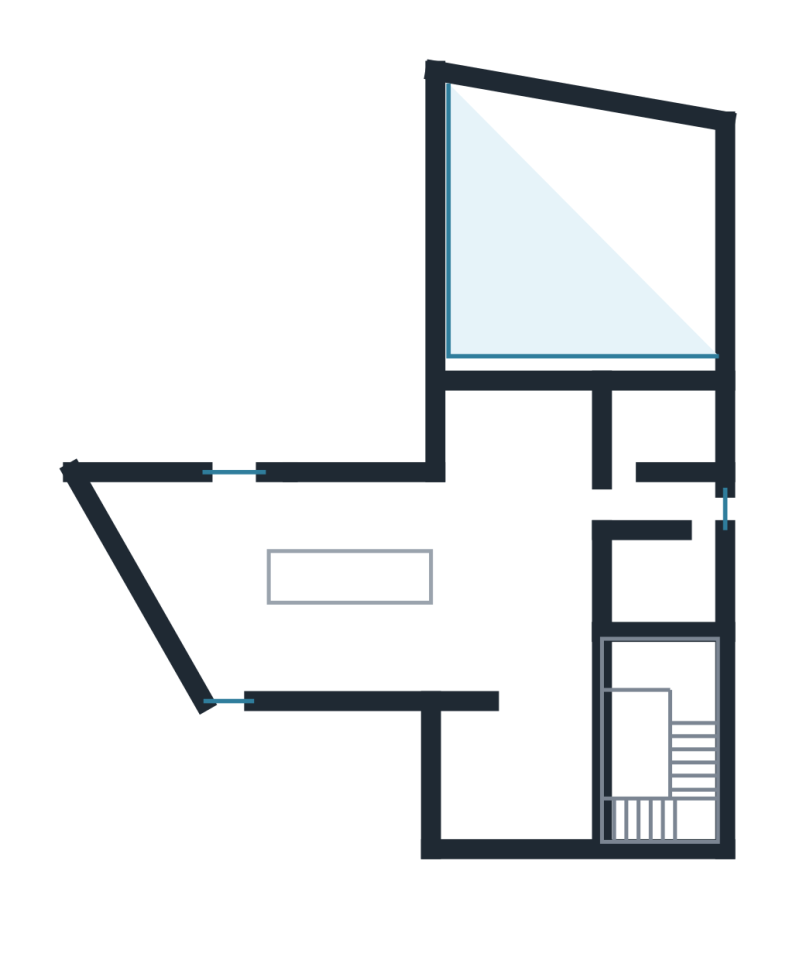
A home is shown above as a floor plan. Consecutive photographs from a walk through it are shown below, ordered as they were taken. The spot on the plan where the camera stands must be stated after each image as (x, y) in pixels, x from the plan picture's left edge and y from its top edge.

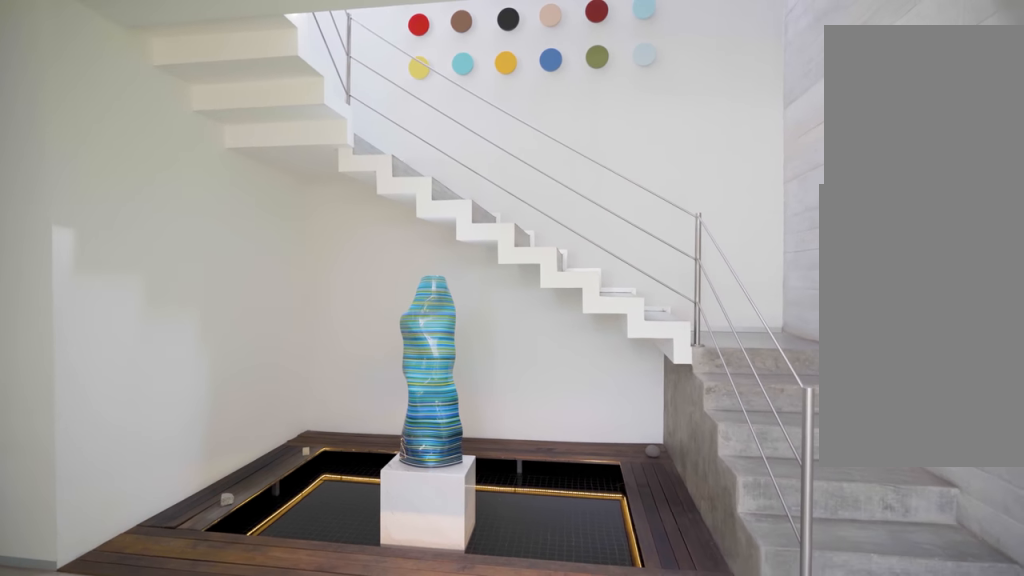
(505, 769)
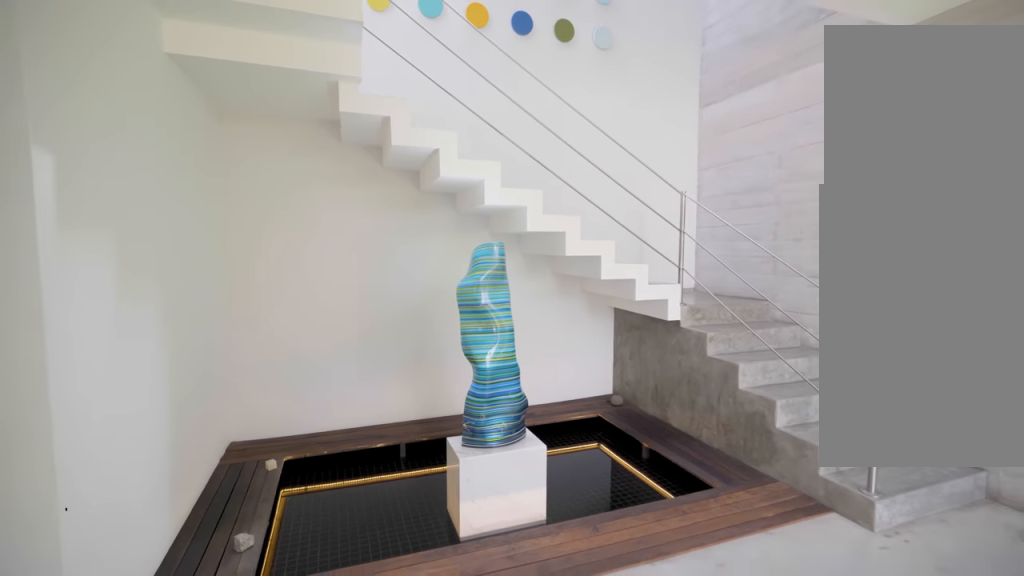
(547, 770)
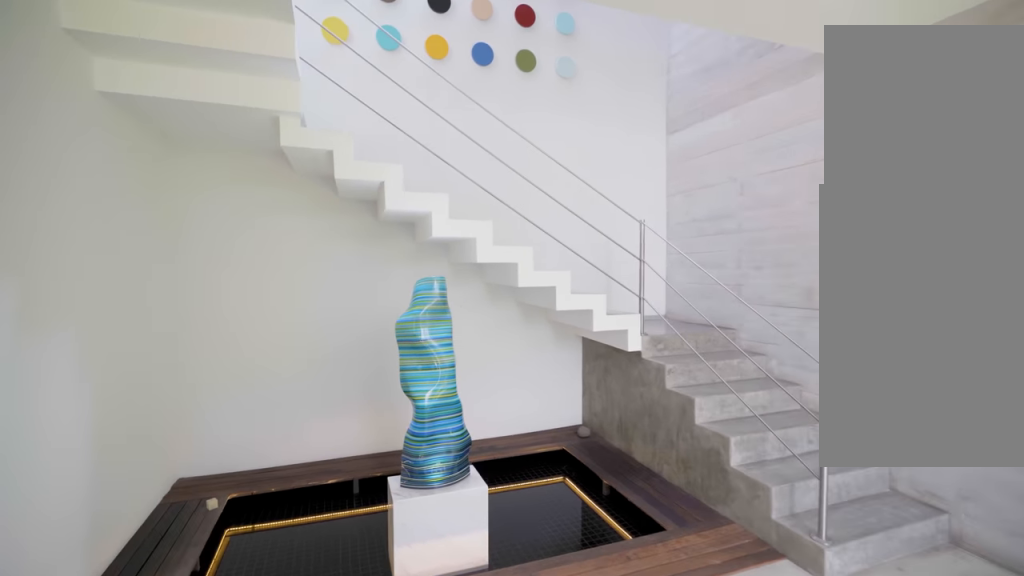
(558, 713)
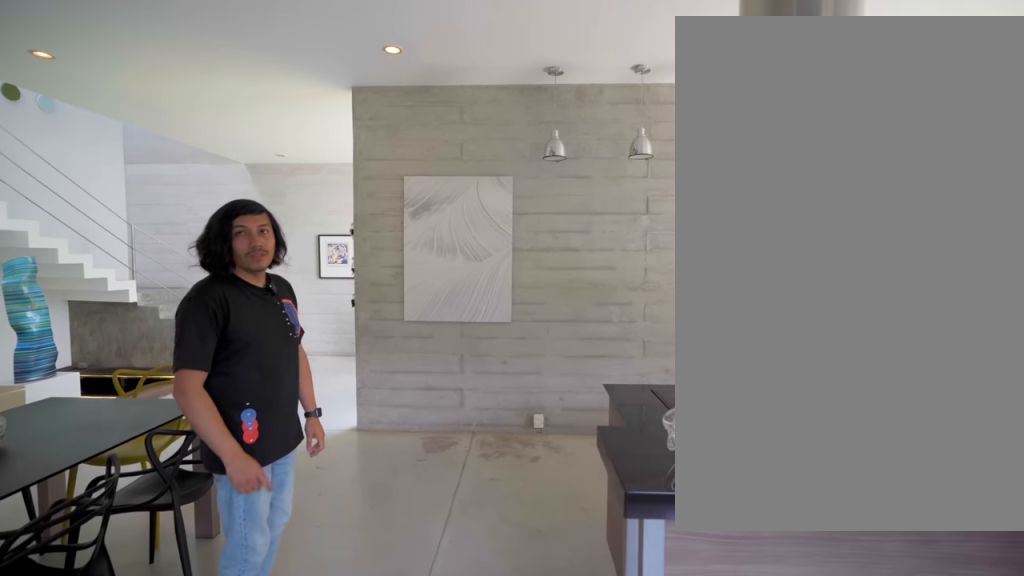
(439, 508)
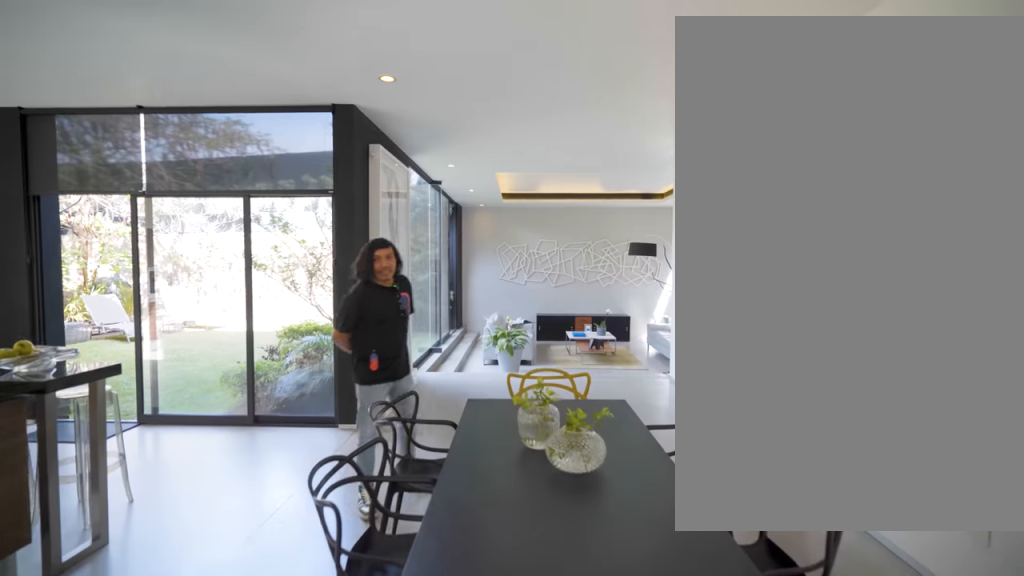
(520, 666)
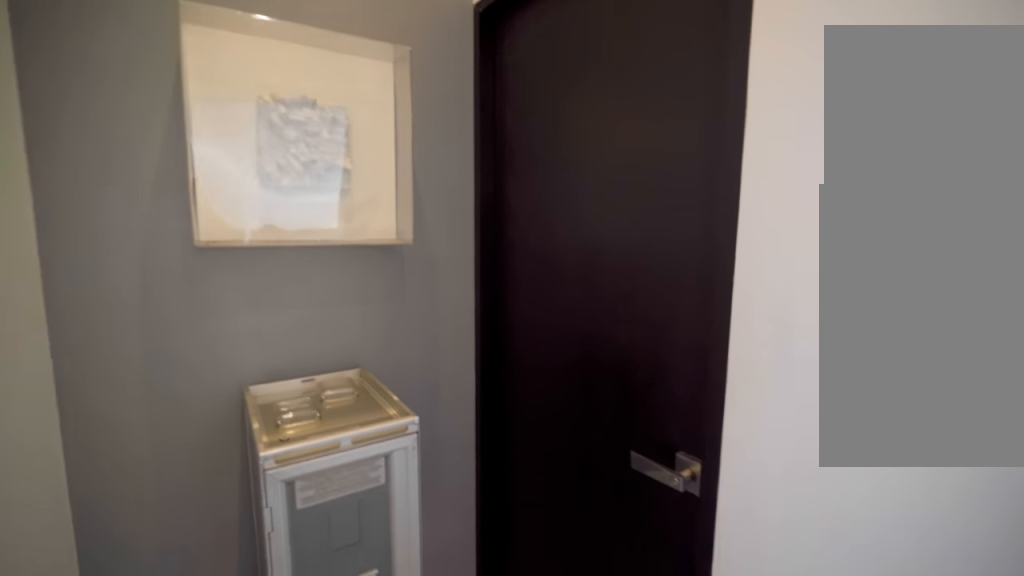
(637, 493)
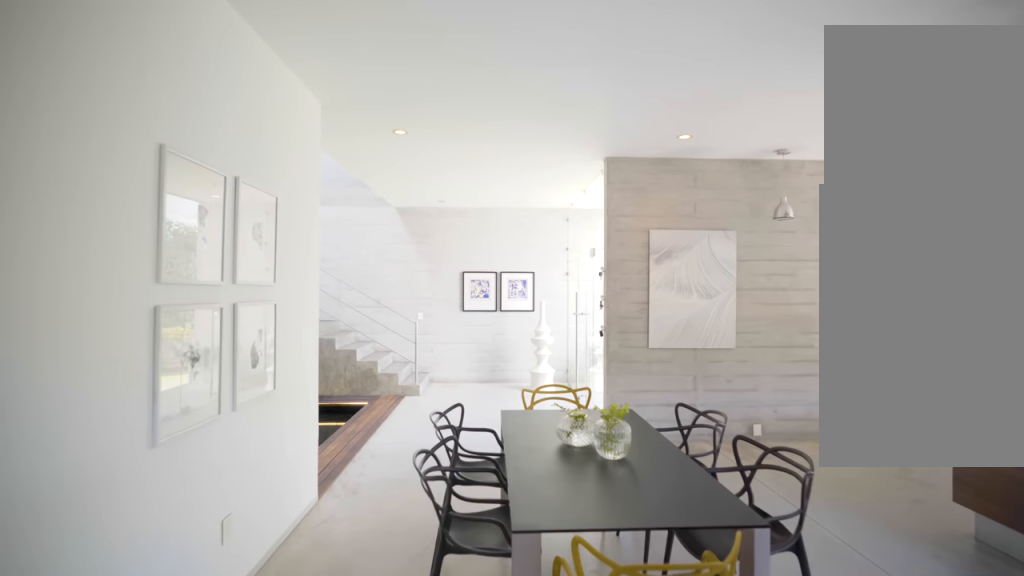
(505, 446)
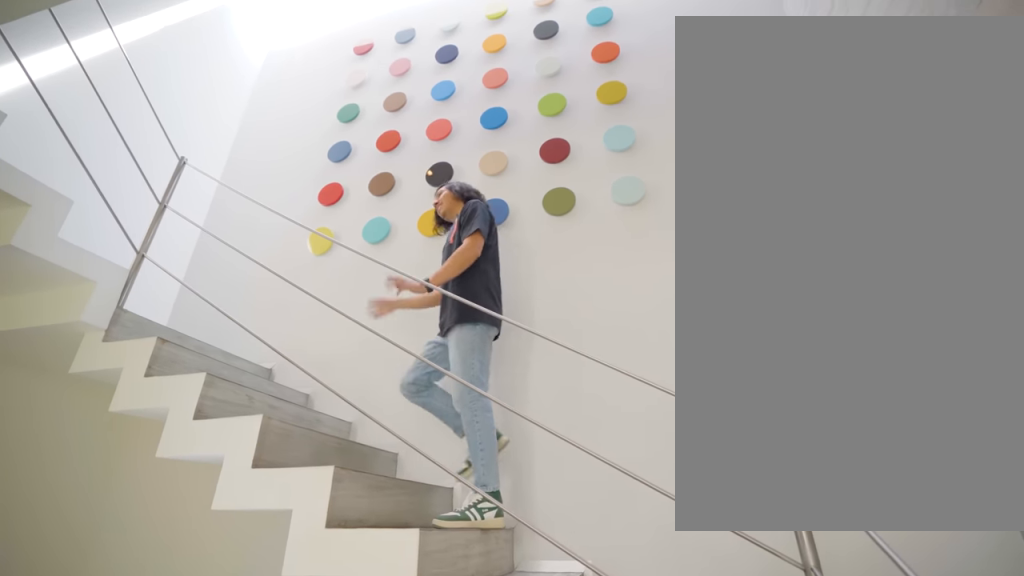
(563, 741)
